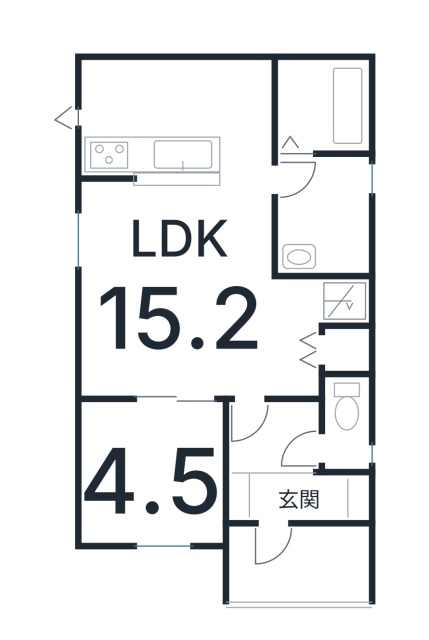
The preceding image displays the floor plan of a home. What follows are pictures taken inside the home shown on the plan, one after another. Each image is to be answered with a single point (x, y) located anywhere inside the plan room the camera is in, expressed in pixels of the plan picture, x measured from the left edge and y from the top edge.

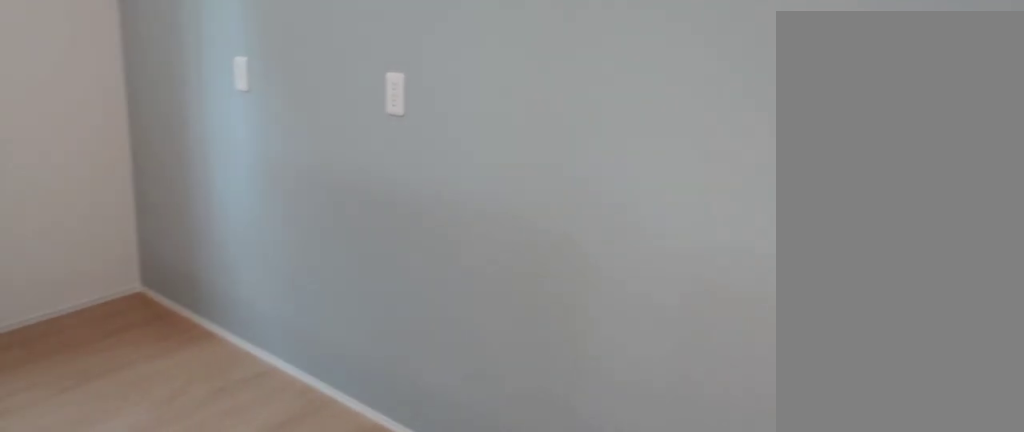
(168, 129)
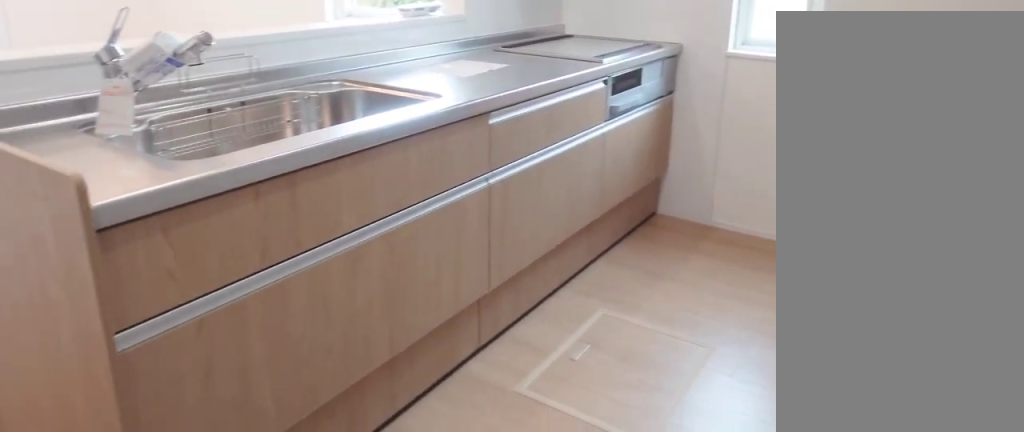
(168, 129)
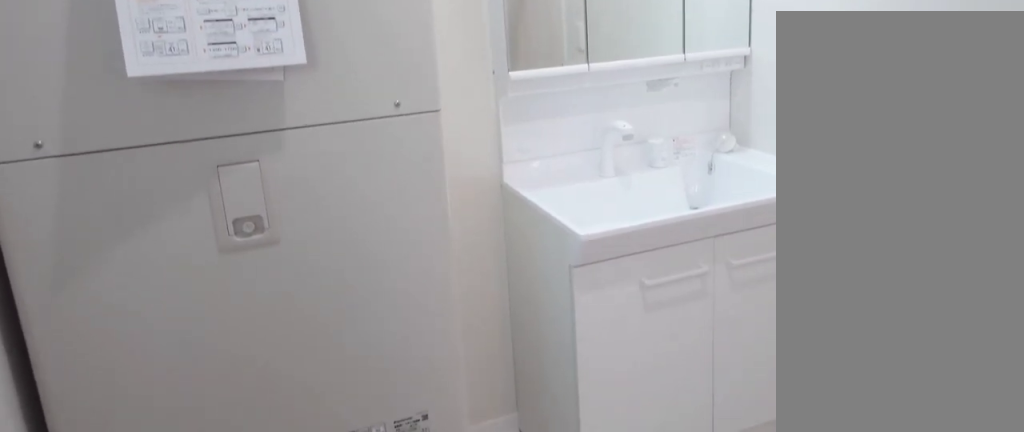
(318, 228)
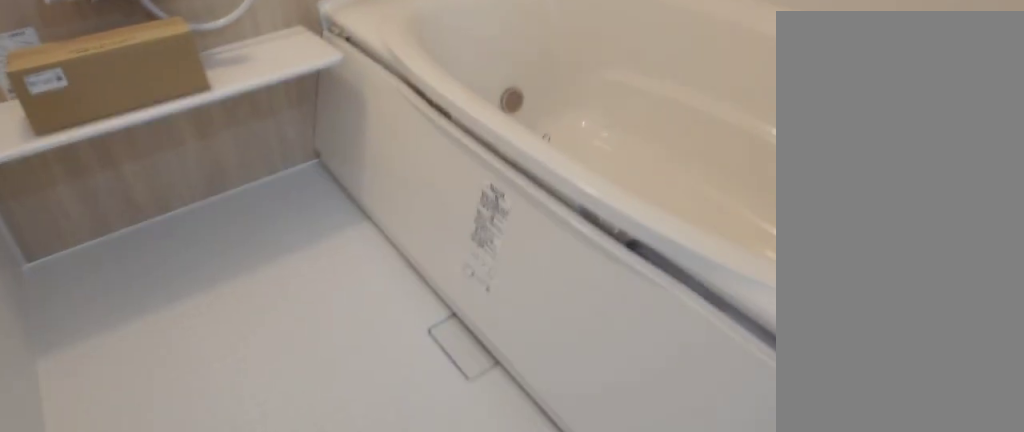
(325, 115)
